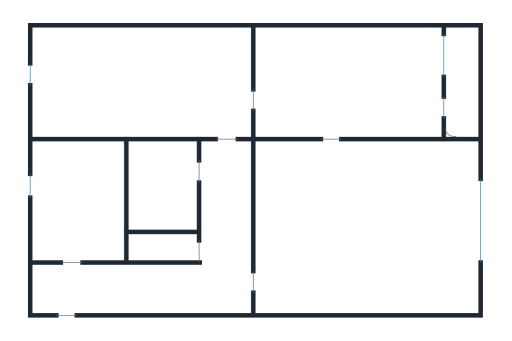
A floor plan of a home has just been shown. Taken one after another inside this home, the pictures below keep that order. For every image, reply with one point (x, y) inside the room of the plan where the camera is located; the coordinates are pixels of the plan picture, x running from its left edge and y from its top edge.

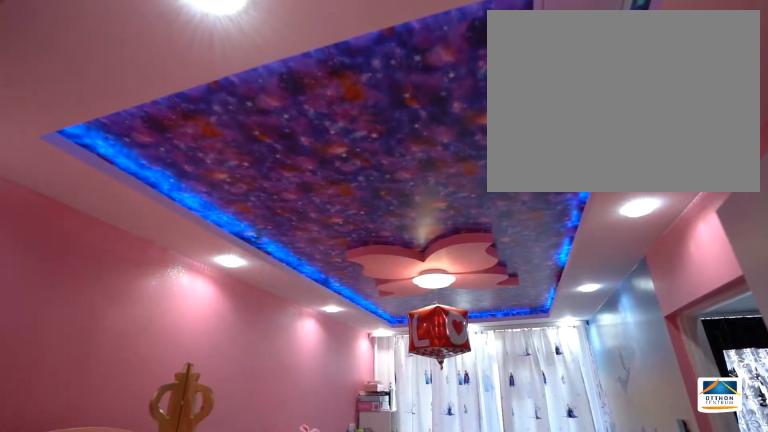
(345, 76)
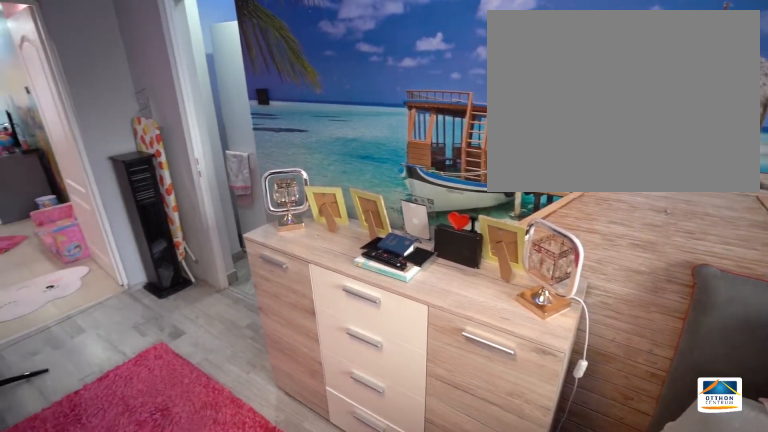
(140, 88)
